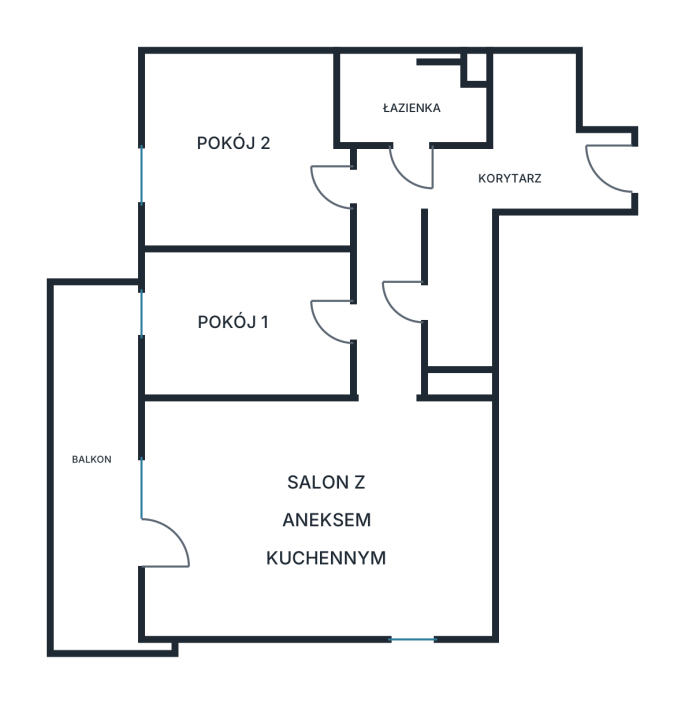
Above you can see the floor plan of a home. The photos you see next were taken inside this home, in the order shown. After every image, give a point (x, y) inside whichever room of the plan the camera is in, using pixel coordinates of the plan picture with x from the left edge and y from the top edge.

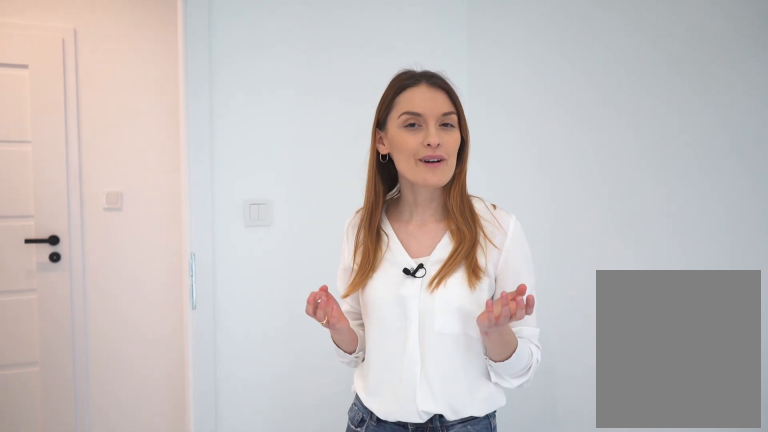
(243, 324)
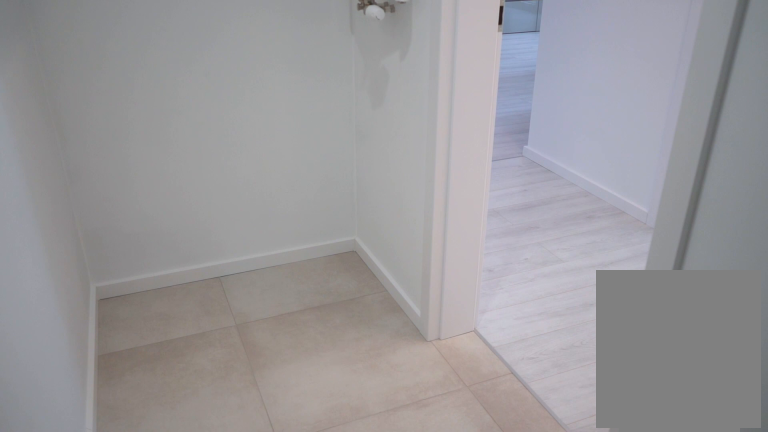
(458, 289)
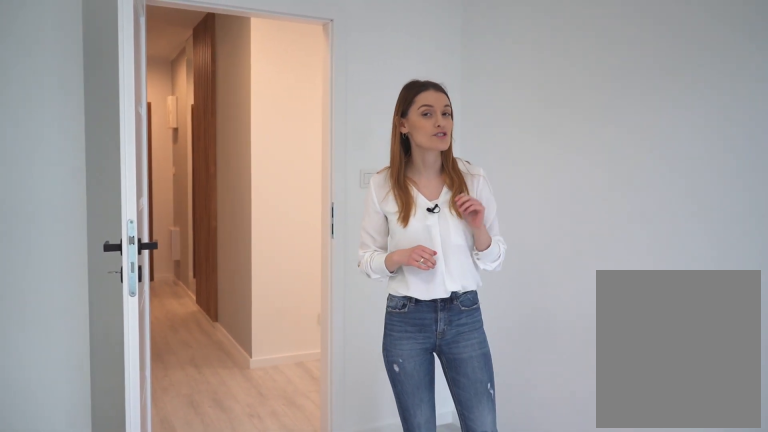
(240, 152)
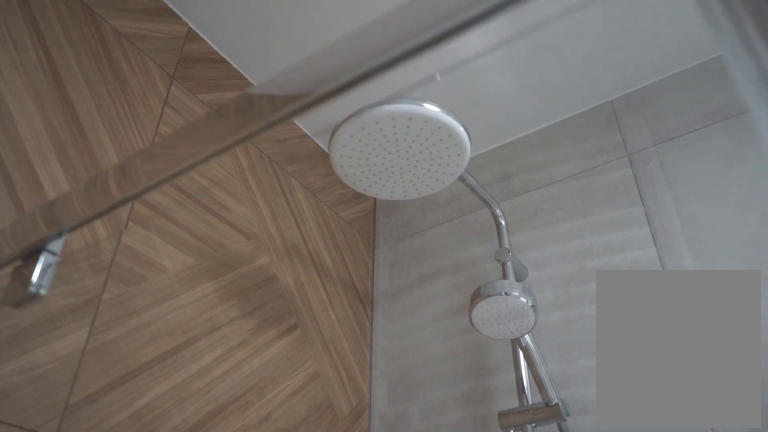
(409, 104)
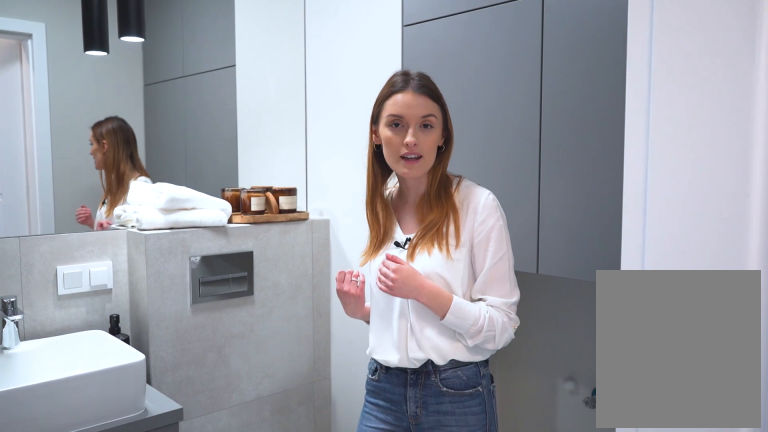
(408, 104)
